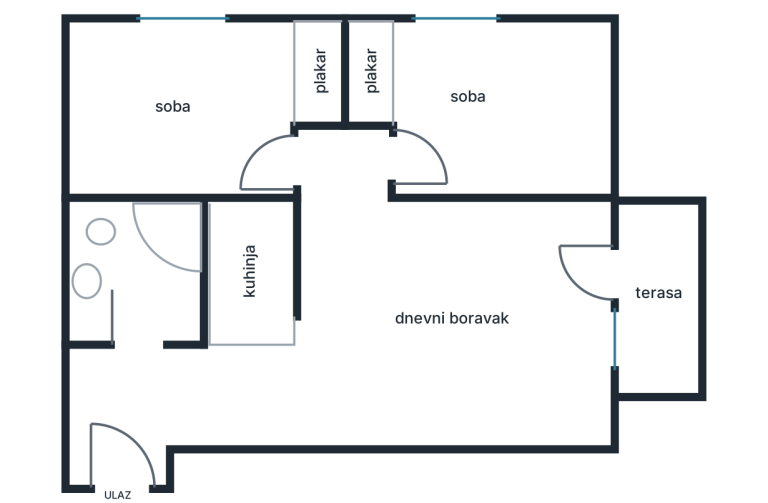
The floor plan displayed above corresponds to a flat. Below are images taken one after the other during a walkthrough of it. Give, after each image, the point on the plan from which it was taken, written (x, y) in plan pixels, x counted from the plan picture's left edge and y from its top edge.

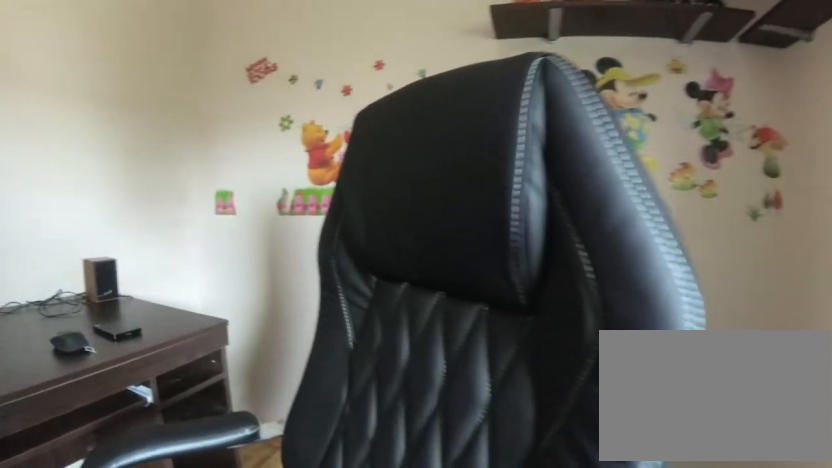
(183, 57)
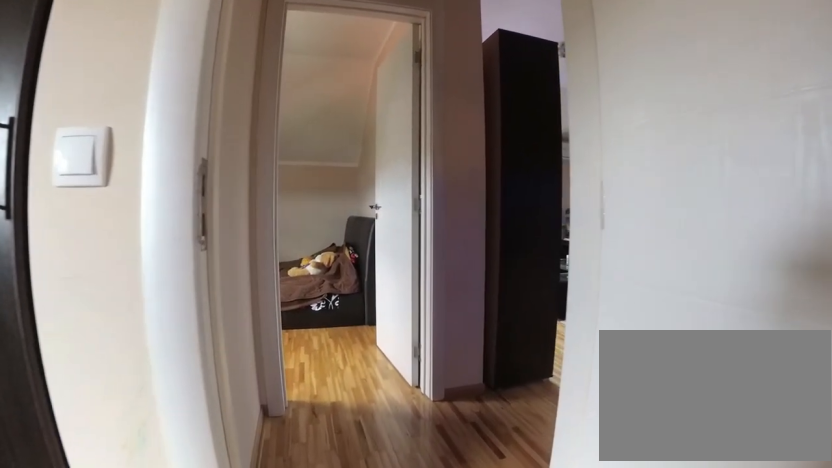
(203, 148)
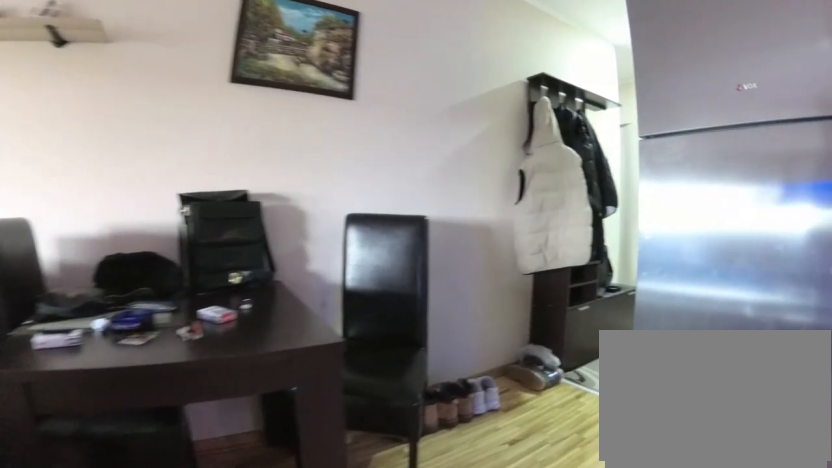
(328, 287)
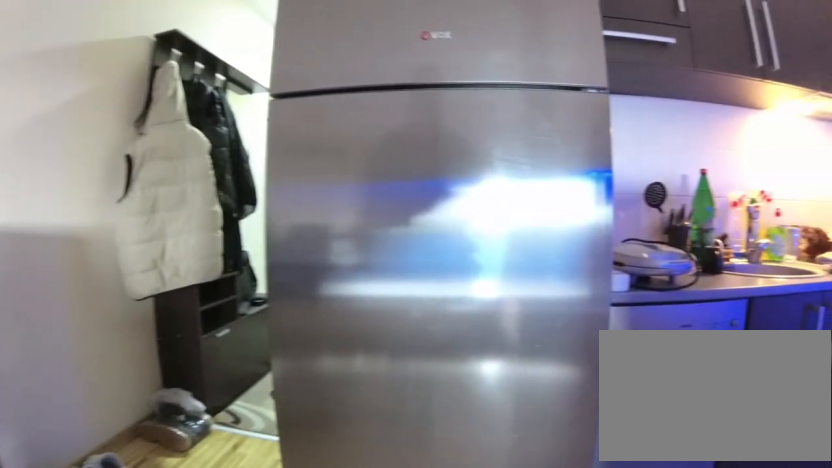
(328, 320)
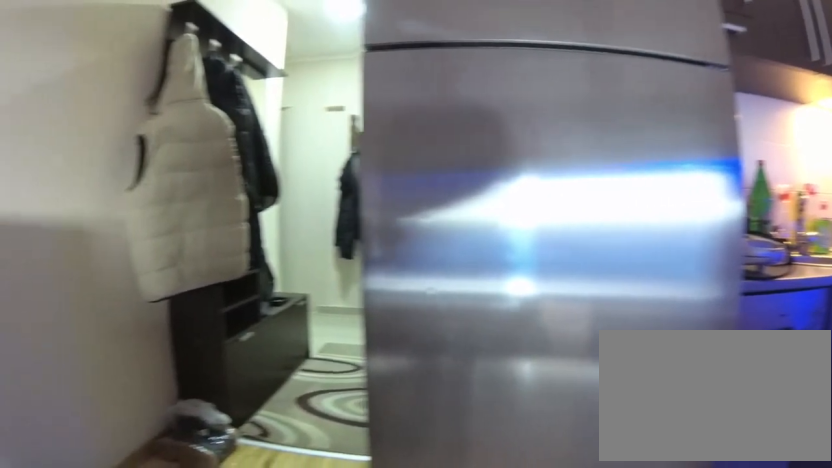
(303, 367)
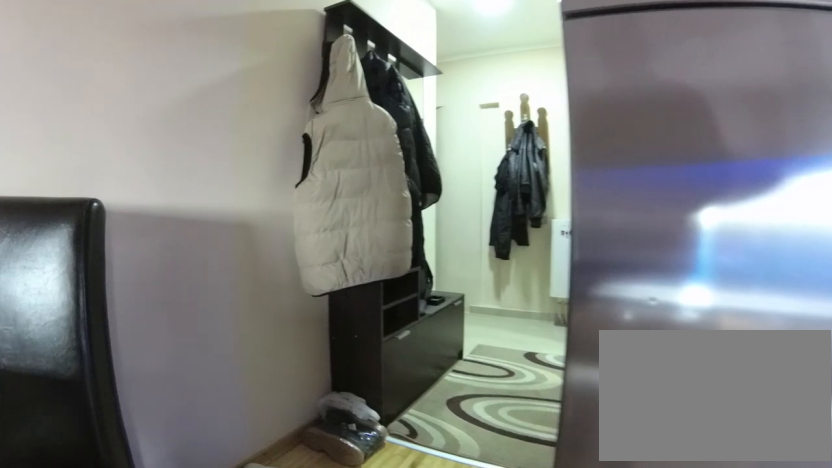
(285, 372)
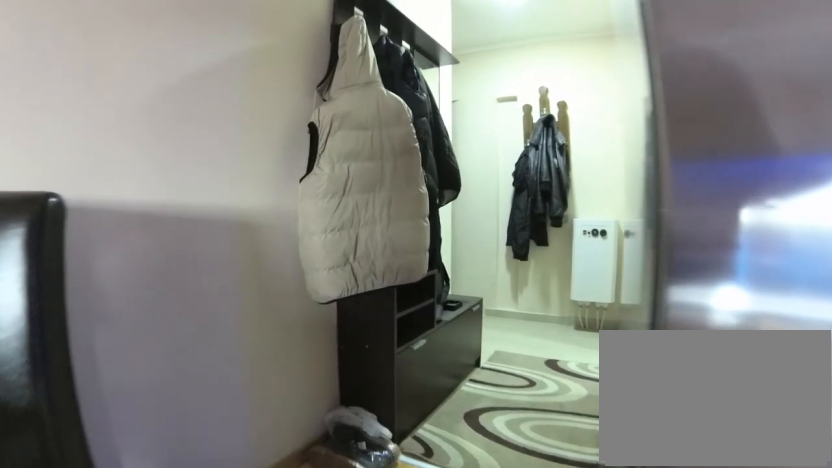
(277, 373)
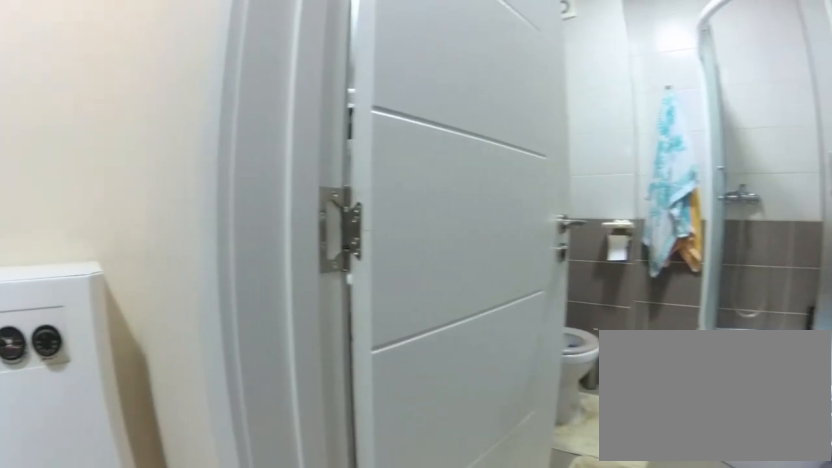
(148, 393)
